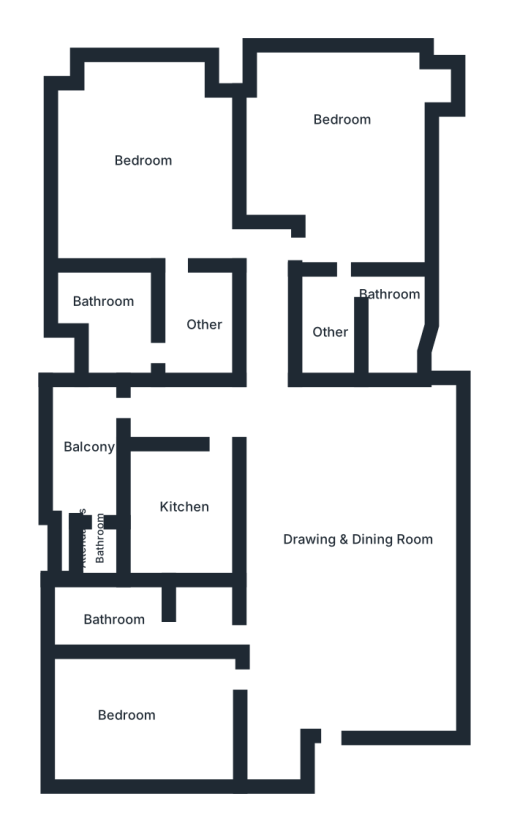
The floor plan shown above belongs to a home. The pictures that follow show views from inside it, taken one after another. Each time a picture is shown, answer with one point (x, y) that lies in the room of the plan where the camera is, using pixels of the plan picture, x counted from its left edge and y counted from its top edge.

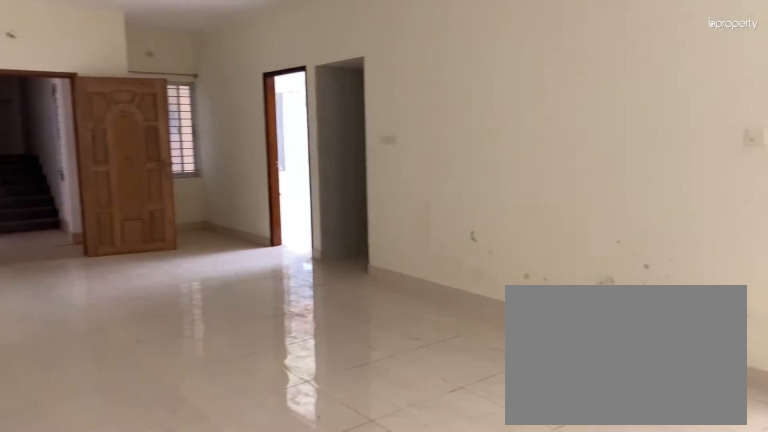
(351, 542)
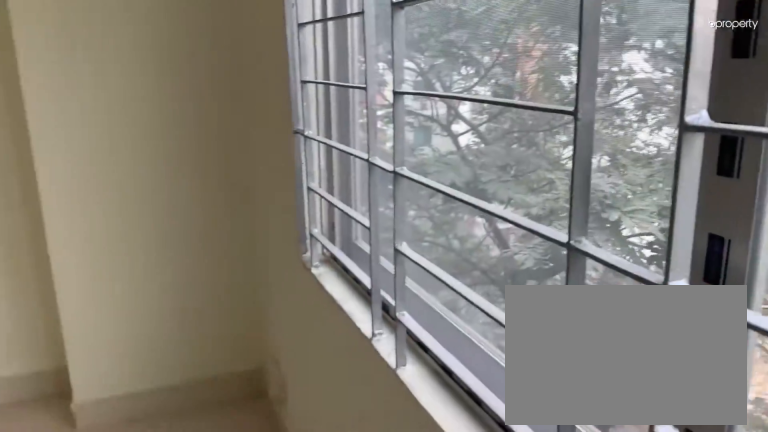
(149, 711)
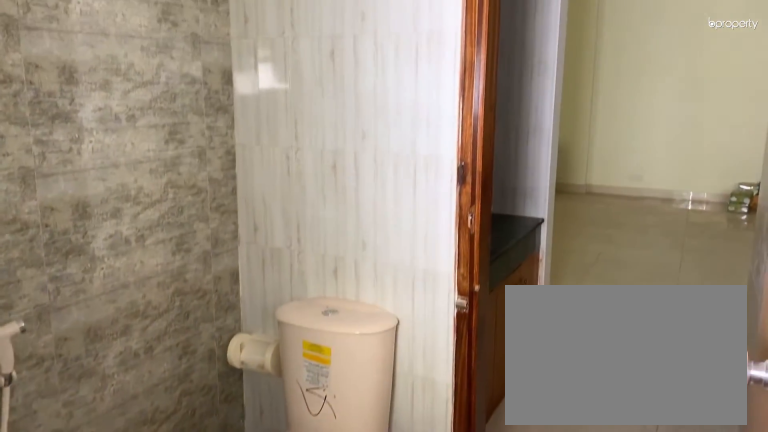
(123, 626)
